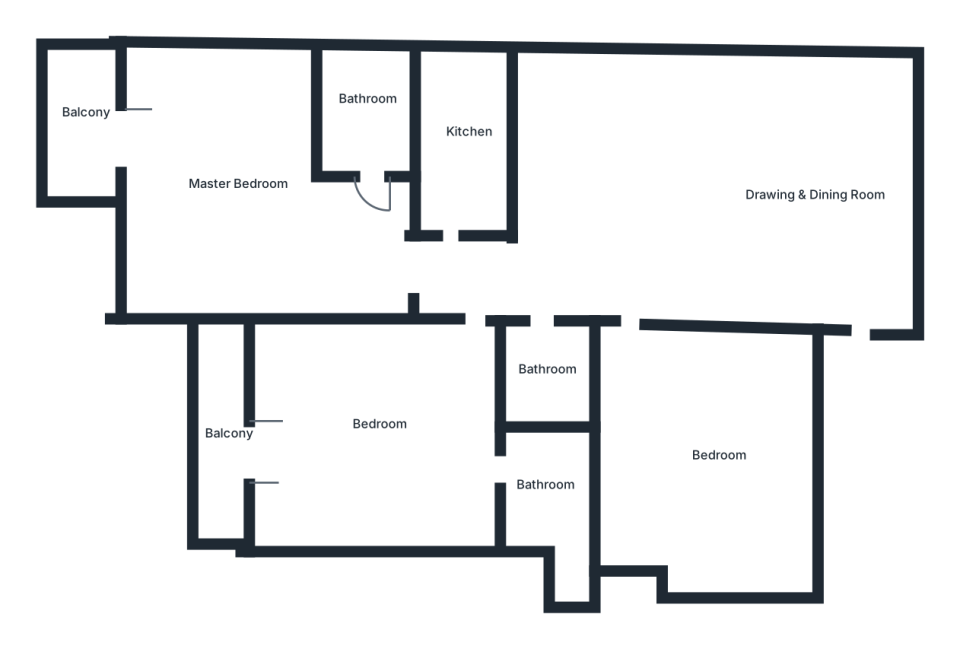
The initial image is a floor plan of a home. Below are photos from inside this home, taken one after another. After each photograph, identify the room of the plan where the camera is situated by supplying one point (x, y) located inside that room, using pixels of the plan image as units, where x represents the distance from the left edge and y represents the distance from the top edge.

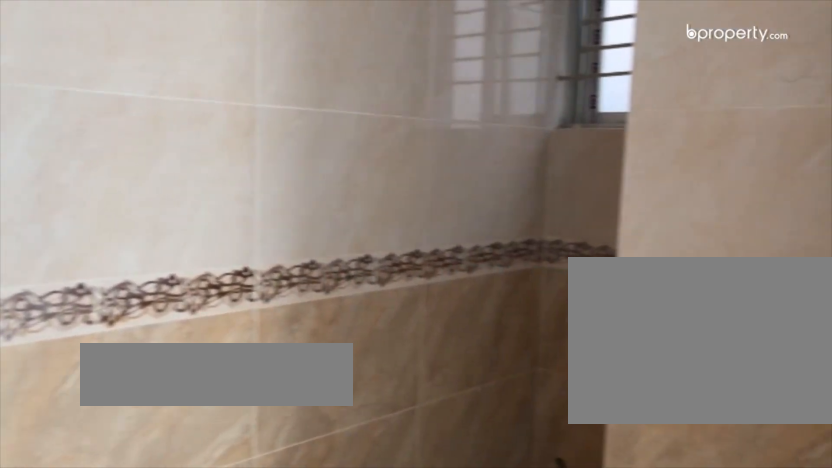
(545, 476)
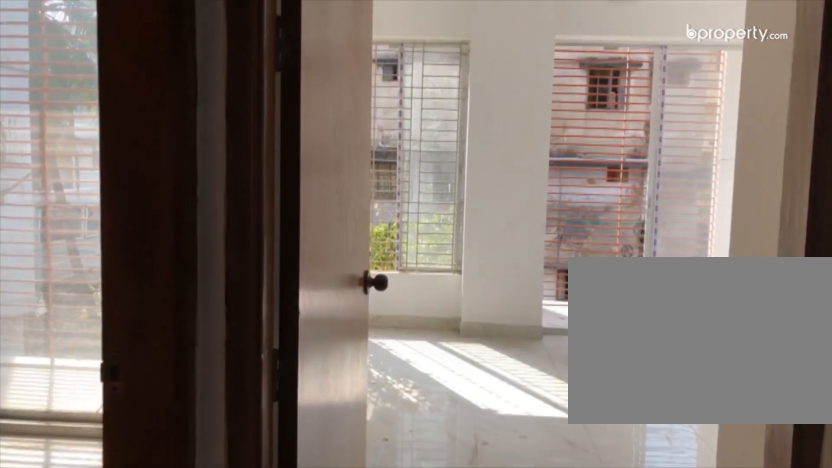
(430, 261)
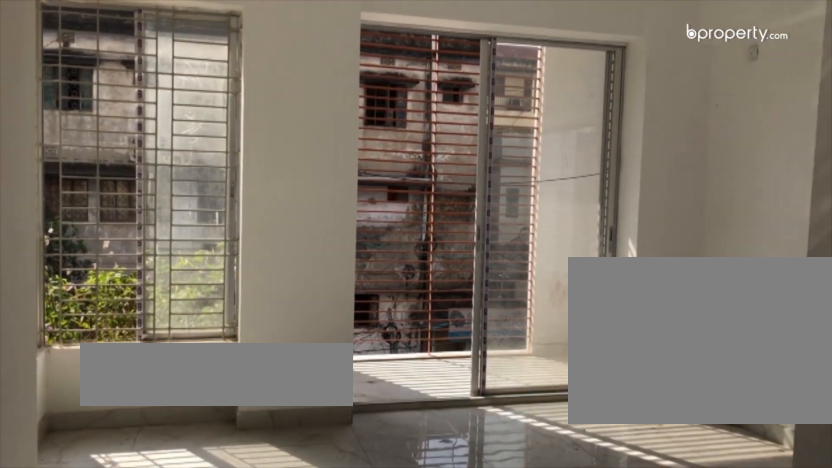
(250, 205)
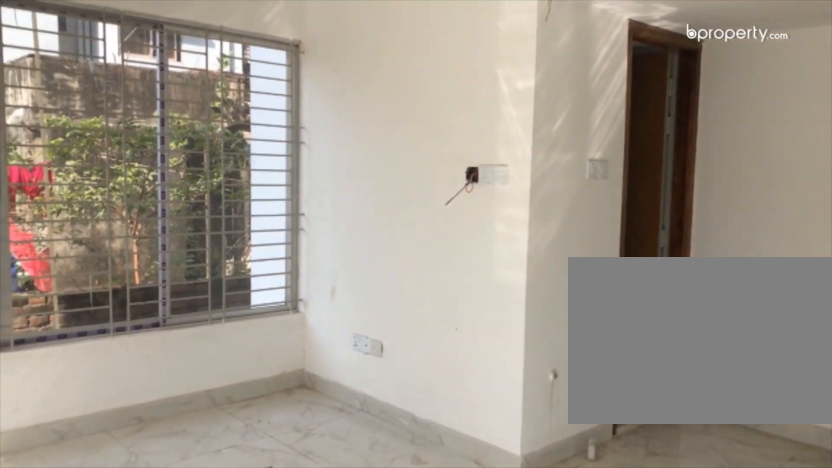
(259, 210)
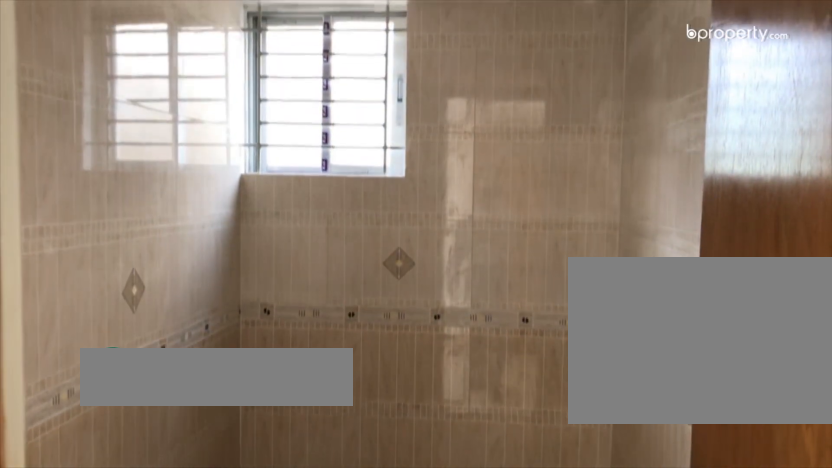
(365, 129)
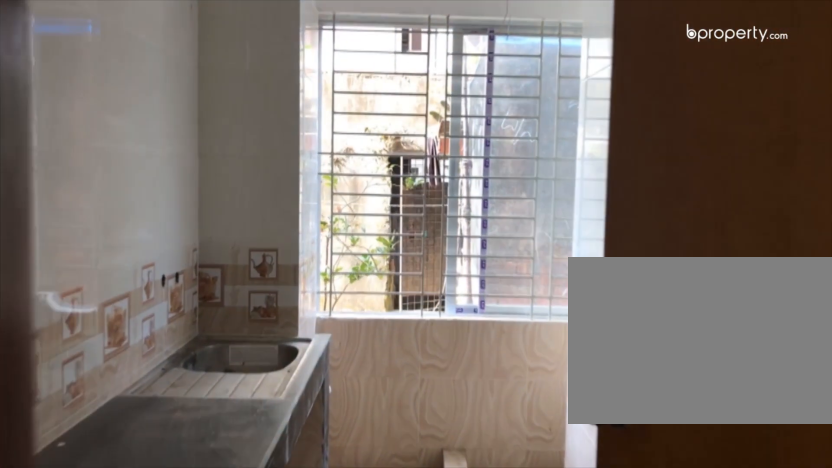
(459, 161)
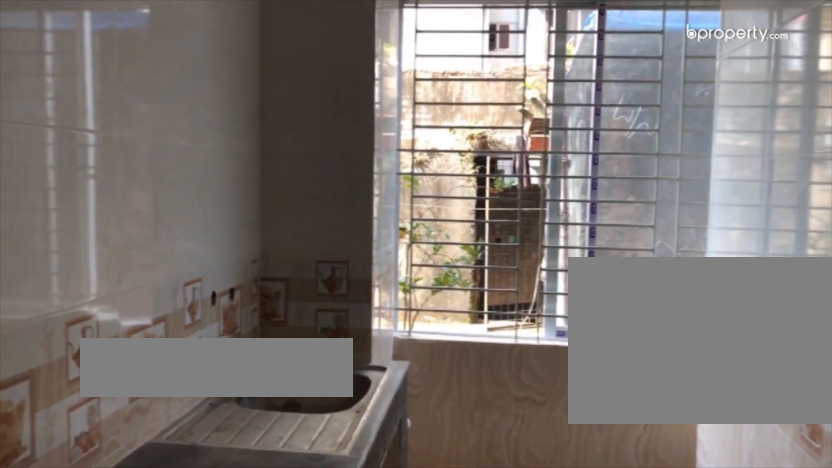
(459, 161)
